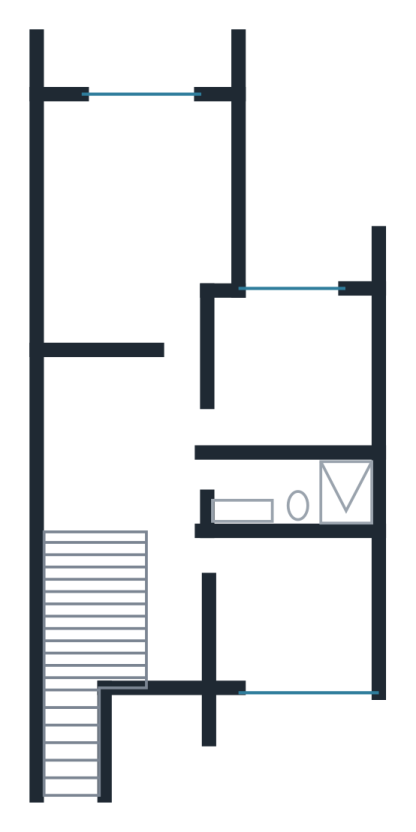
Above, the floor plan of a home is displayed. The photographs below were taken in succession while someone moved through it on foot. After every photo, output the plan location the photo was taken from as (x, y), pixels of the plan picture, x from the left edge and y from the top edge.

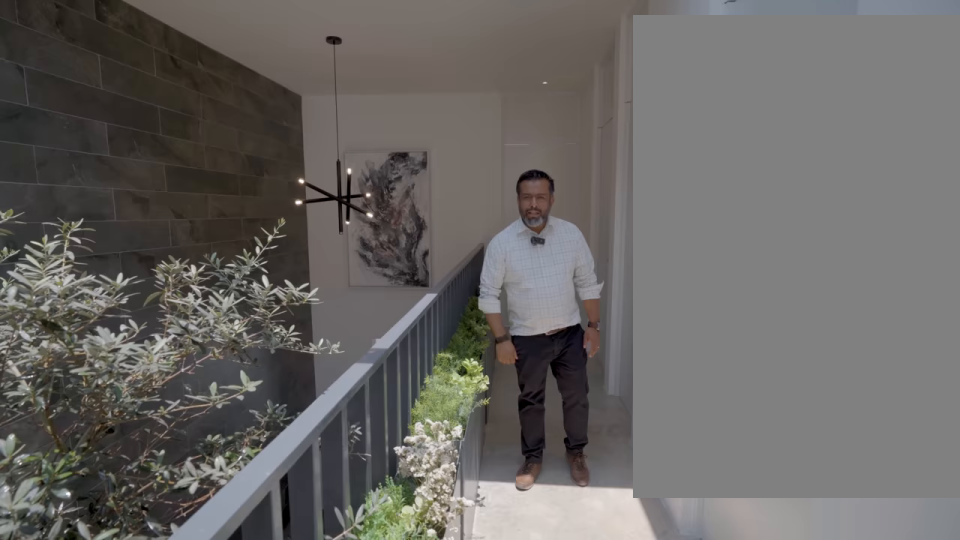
(172, 655)
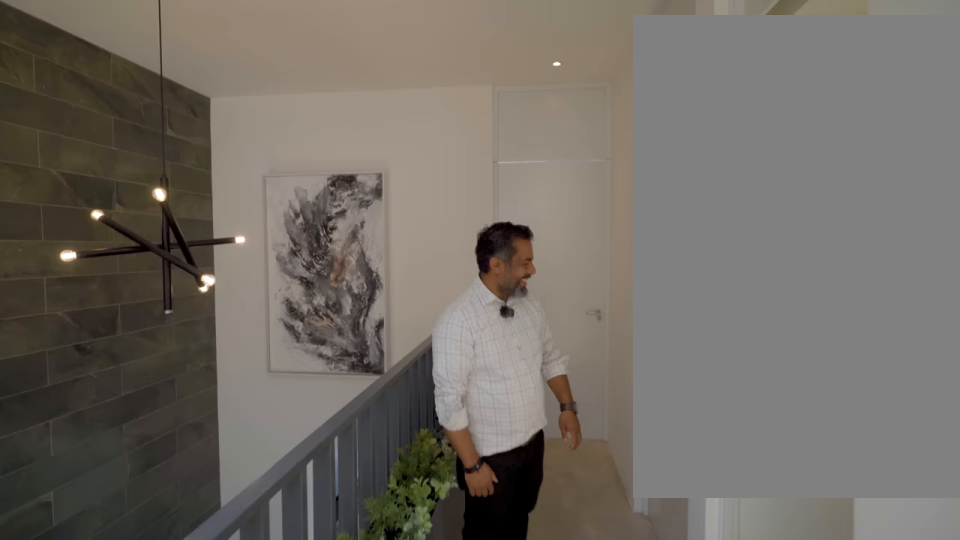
(180, 466)
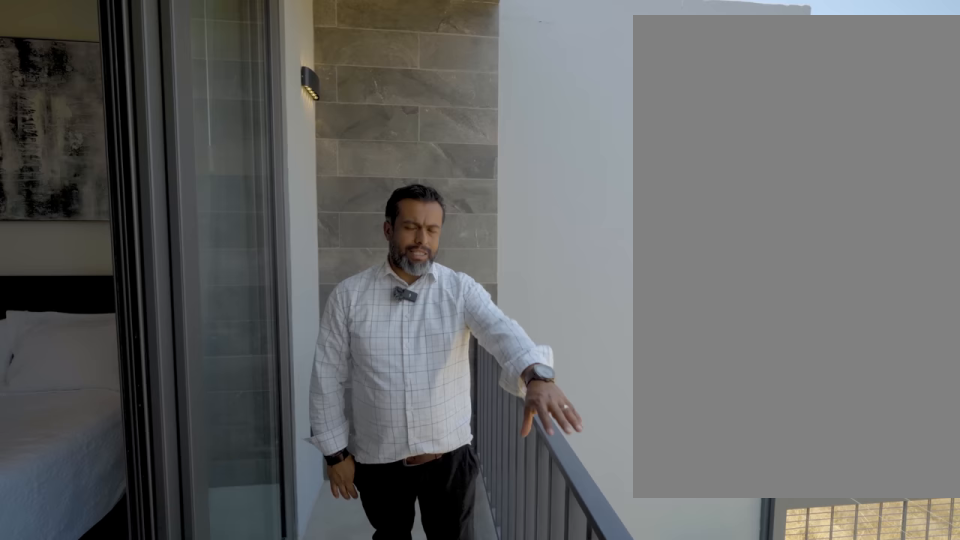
(157, 70)
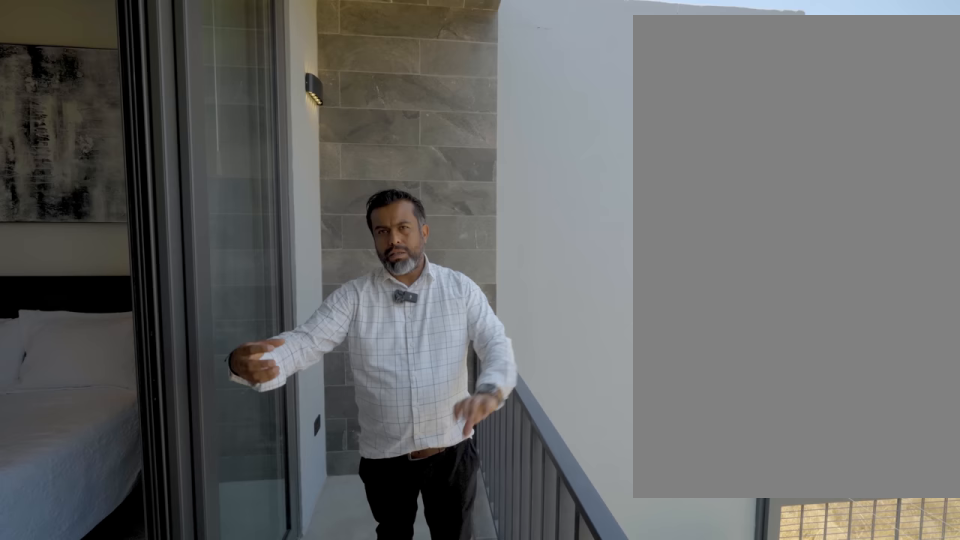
(156, 71)
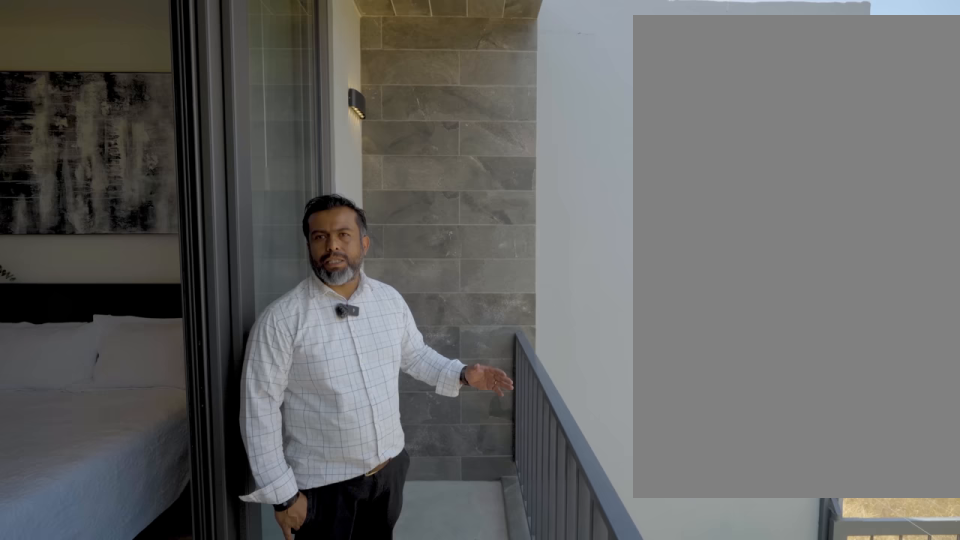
(156, 71)
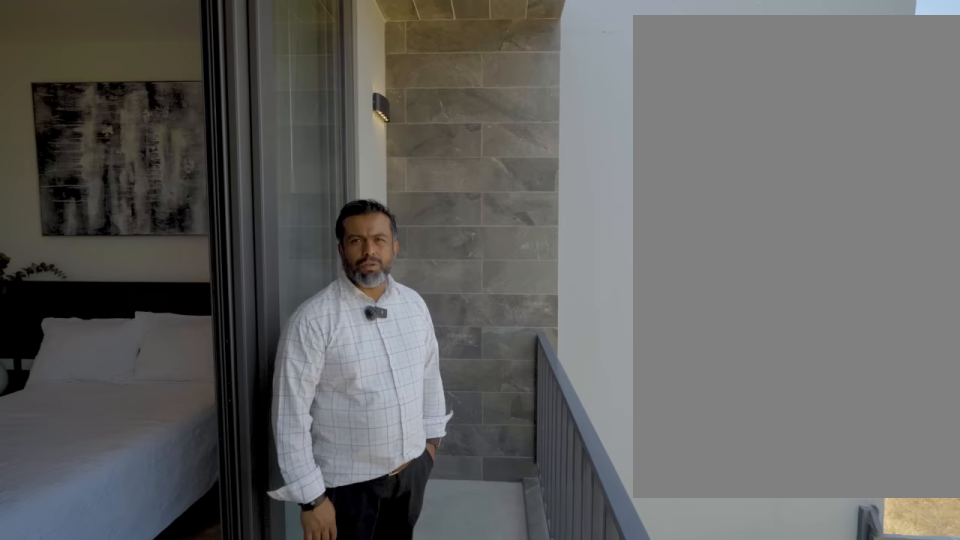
(157, 69)
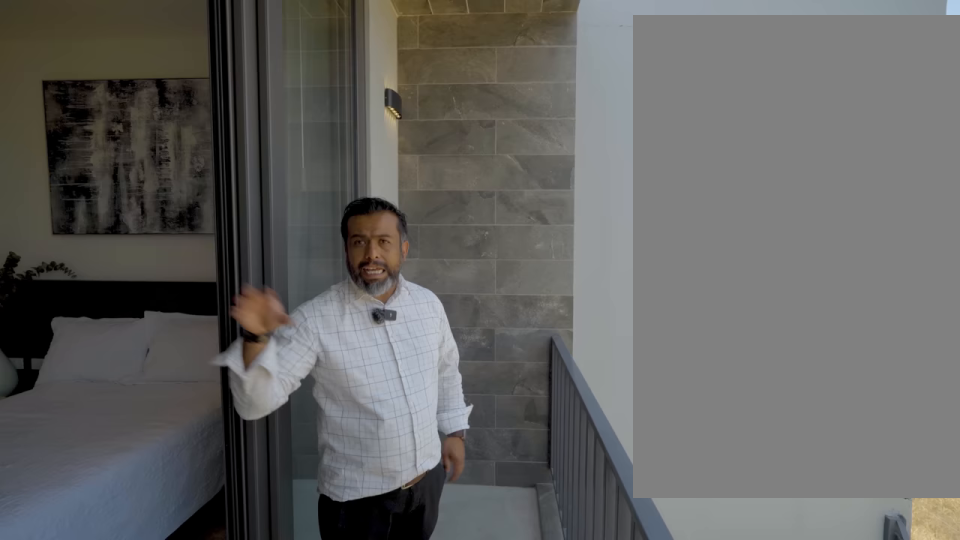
(157, 69)
